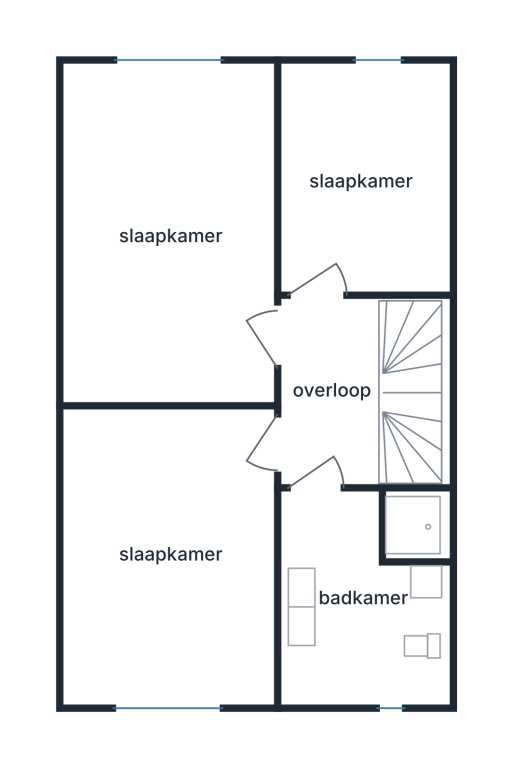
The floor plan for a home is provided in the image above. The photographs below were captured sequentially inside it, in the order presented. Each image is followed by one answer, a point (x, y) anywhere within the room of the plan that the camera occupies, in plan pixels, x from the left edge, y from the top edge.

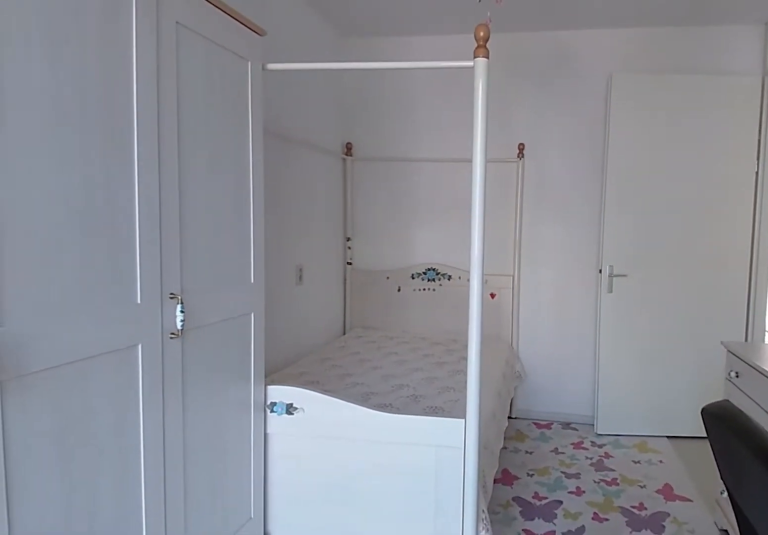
(170, 590)
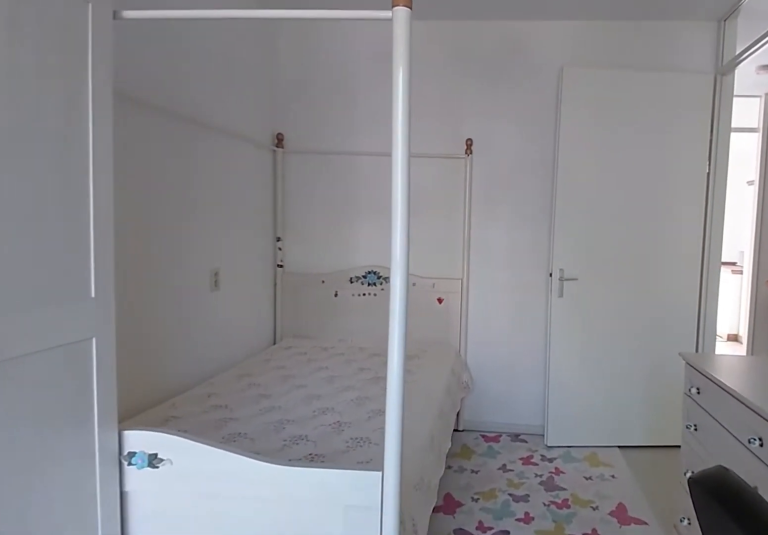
(170, 590)
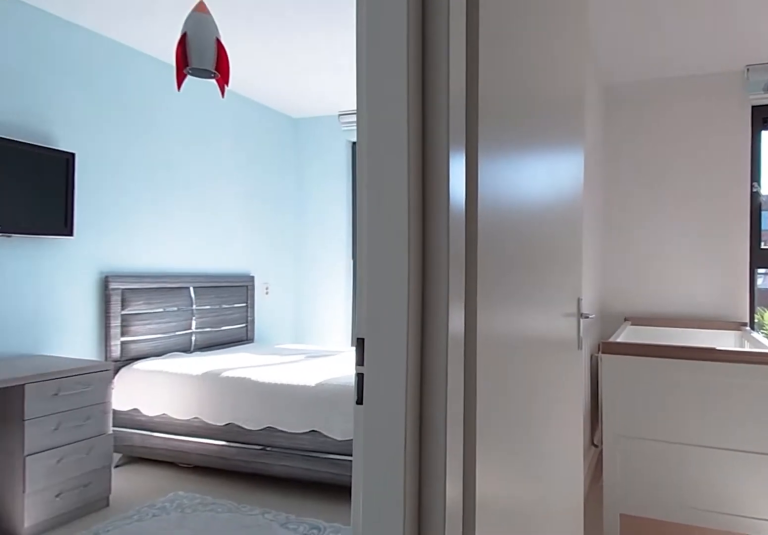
(363, 390)
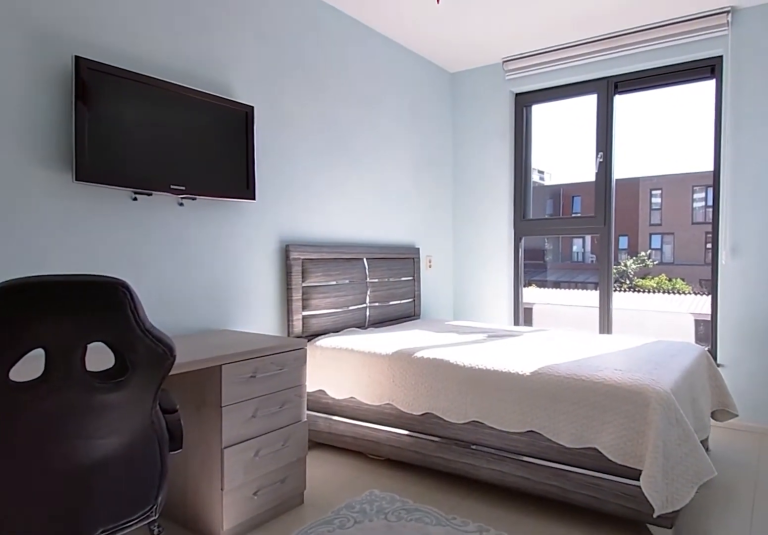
(73, 237)
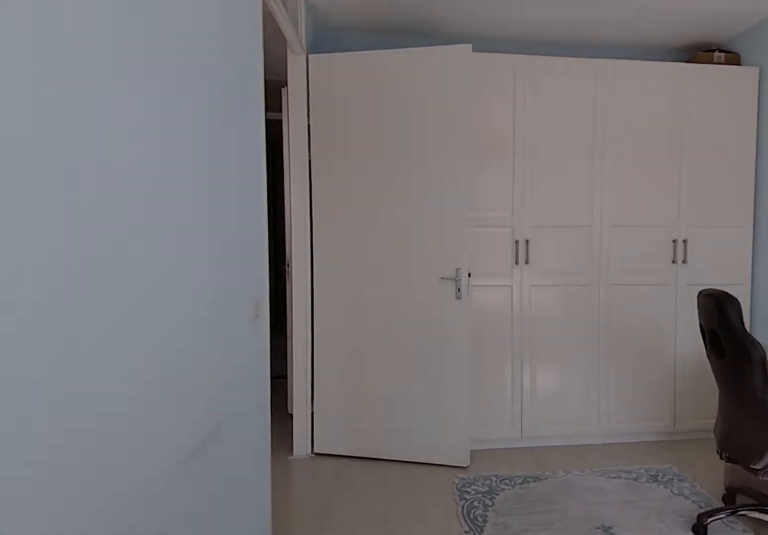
(73, 238)
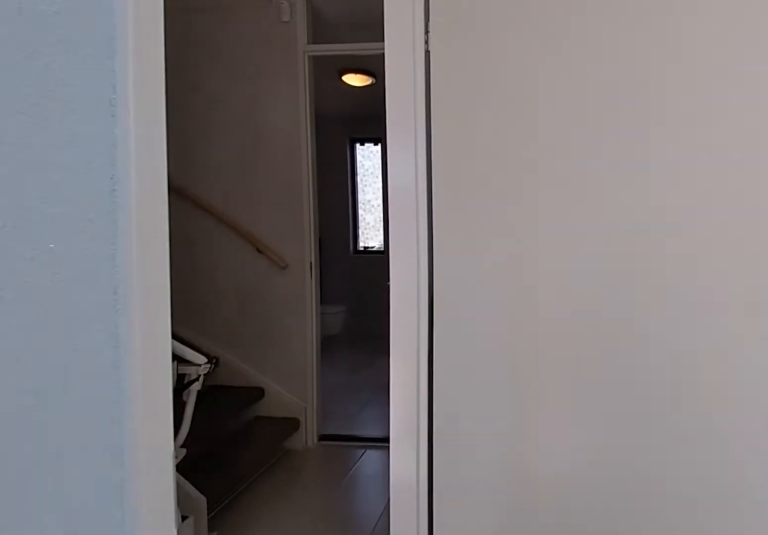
(125, 163)
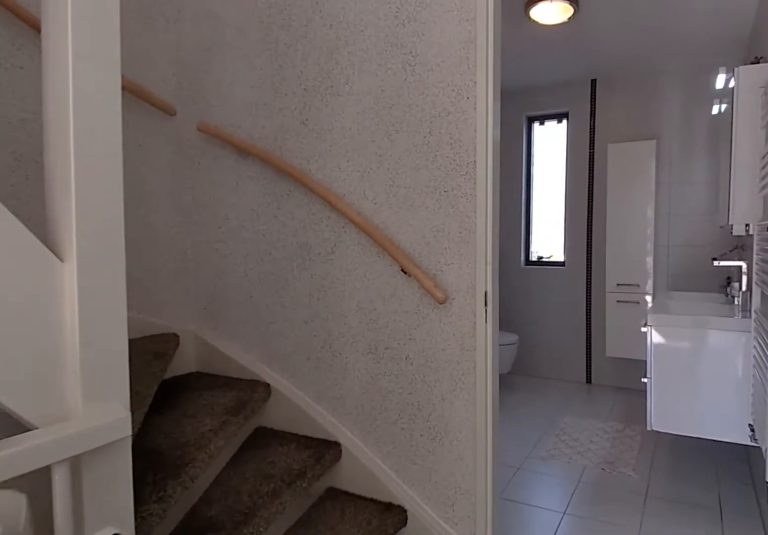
(363, 390)
